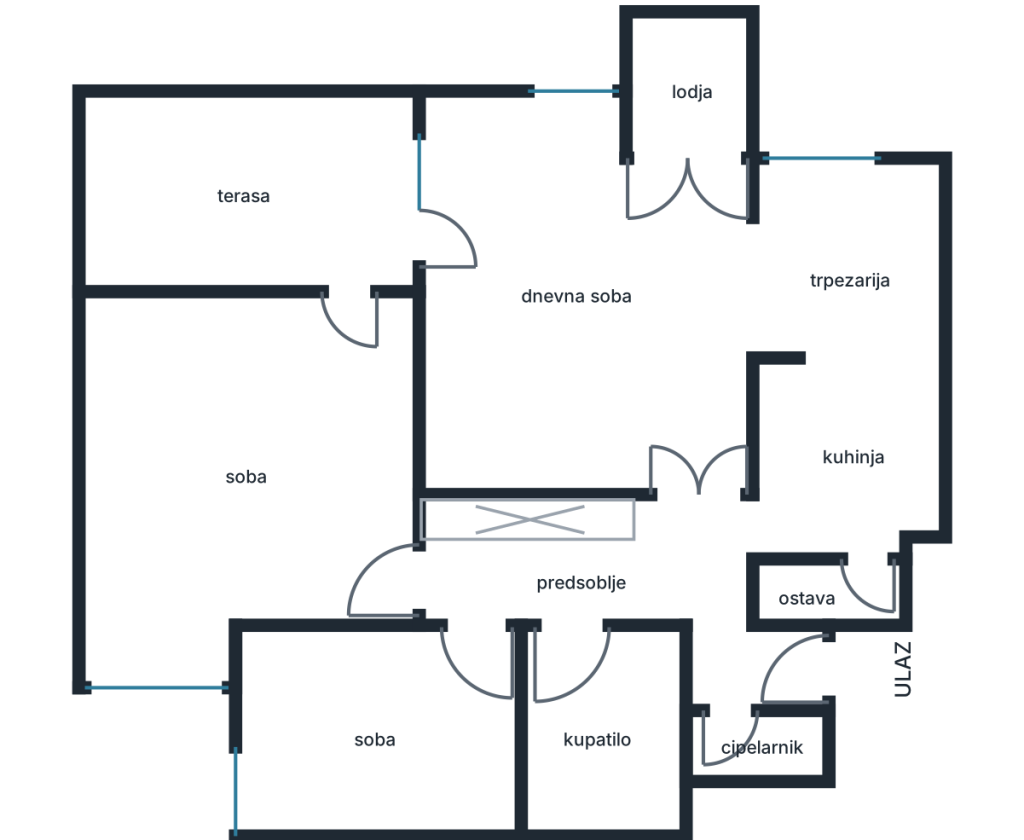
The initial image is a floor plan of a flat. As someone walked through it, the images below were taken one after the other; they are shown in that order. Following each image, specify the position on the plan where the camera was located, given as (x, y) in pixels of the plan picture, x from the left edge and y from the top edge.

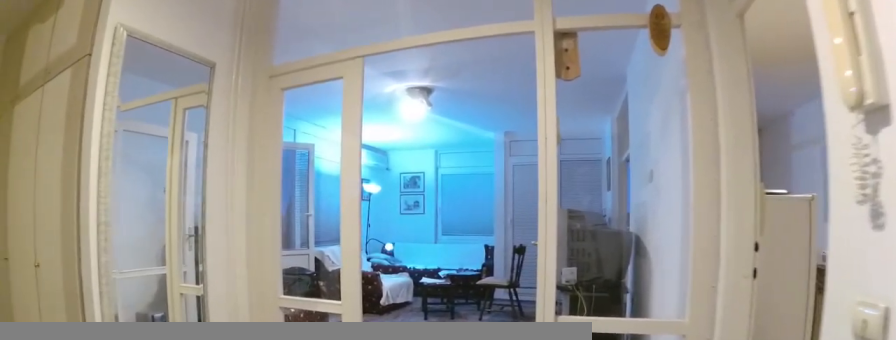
(721, 628)
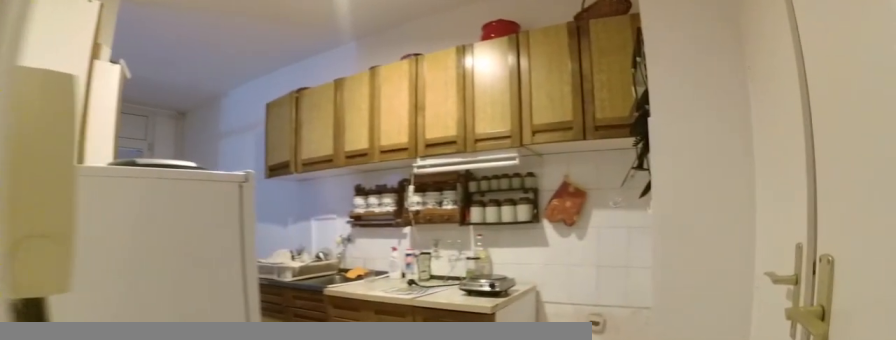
(721, 560)
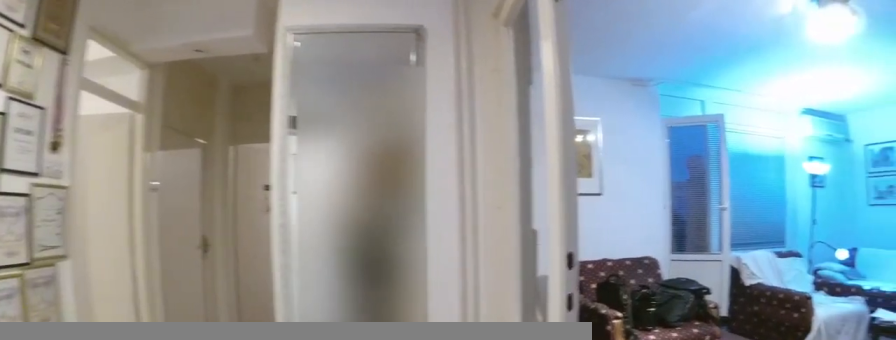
(730, 532)
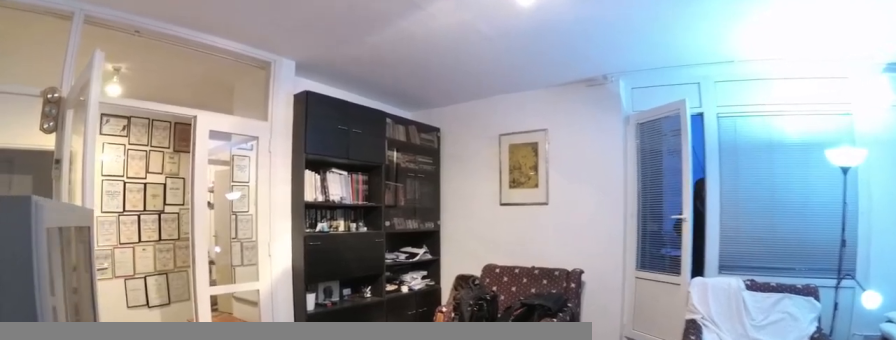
(778, 251)
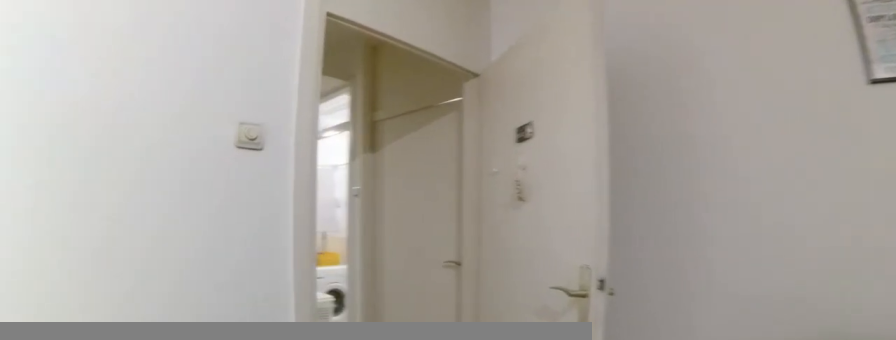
(343, 462)
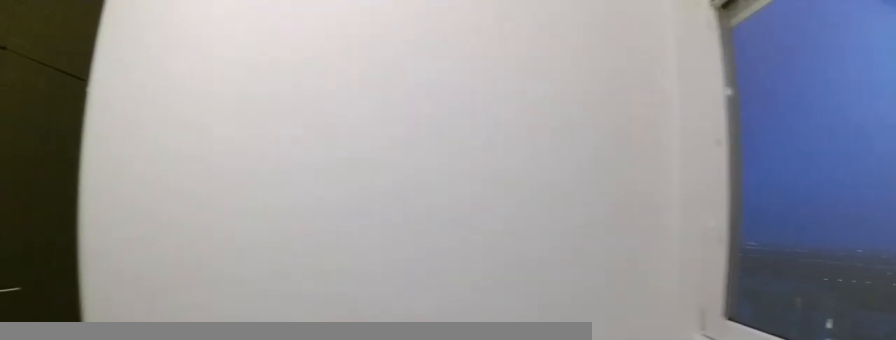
(290, 675)
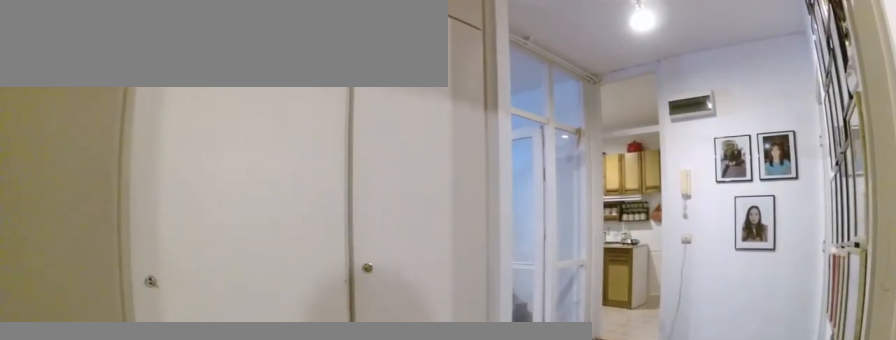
(433, 610)
